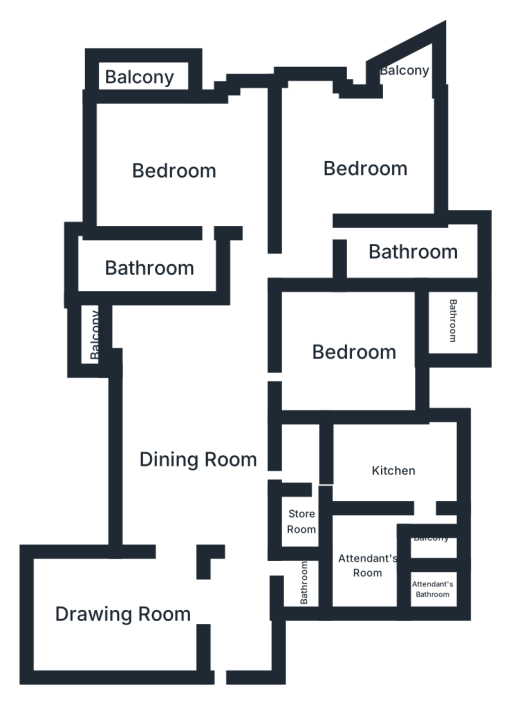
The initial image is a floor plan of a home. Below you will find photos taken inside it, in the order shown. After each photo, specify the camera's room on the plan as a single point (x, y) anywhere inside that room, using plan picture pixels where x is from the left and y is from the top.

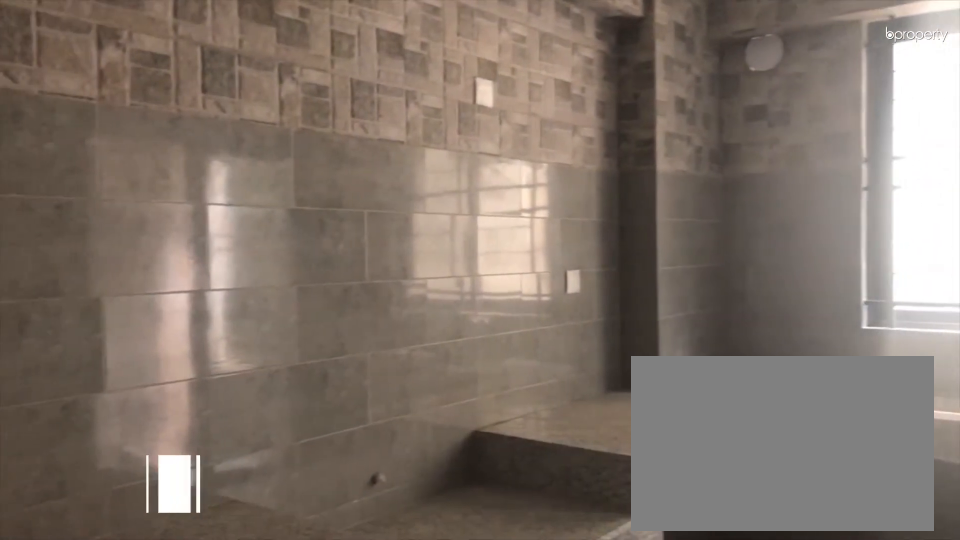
(398, 473)
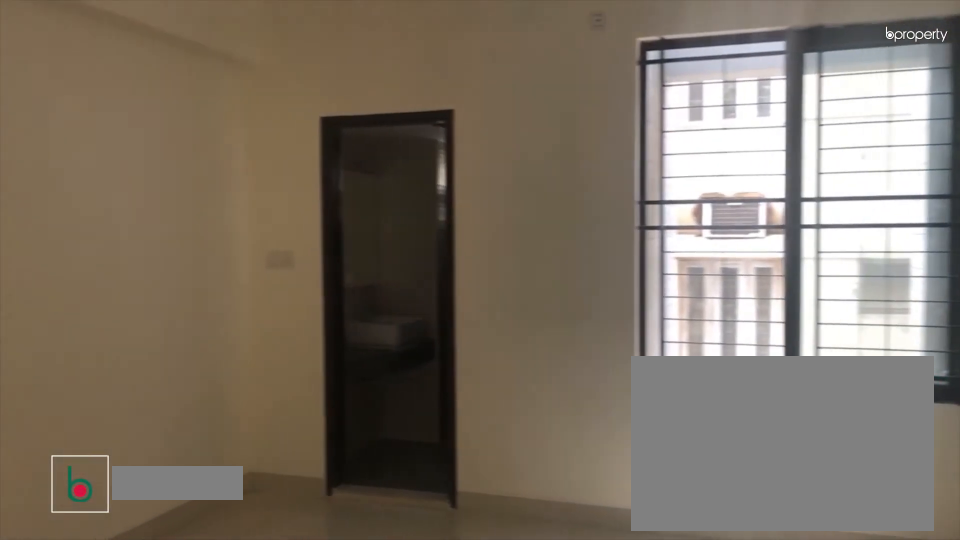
(352, 348)
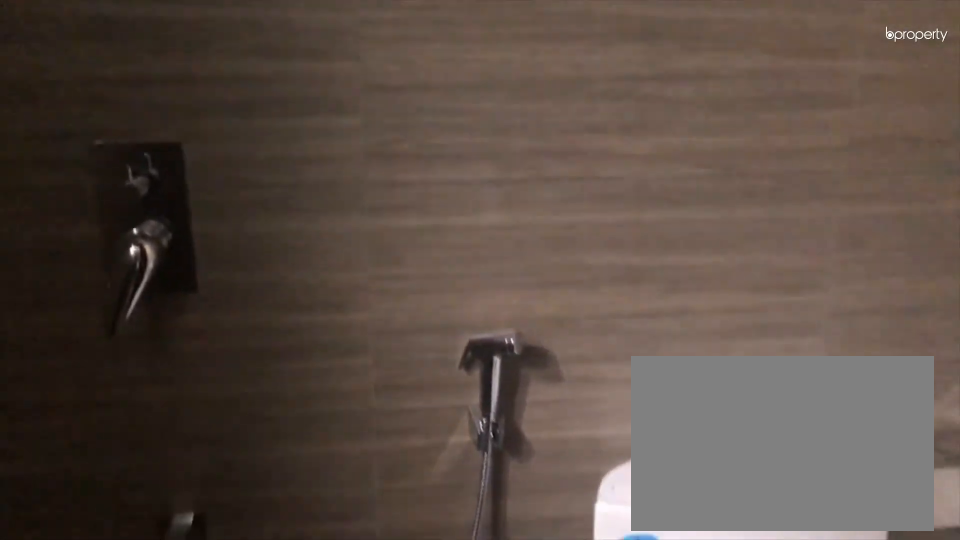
(452, 321)
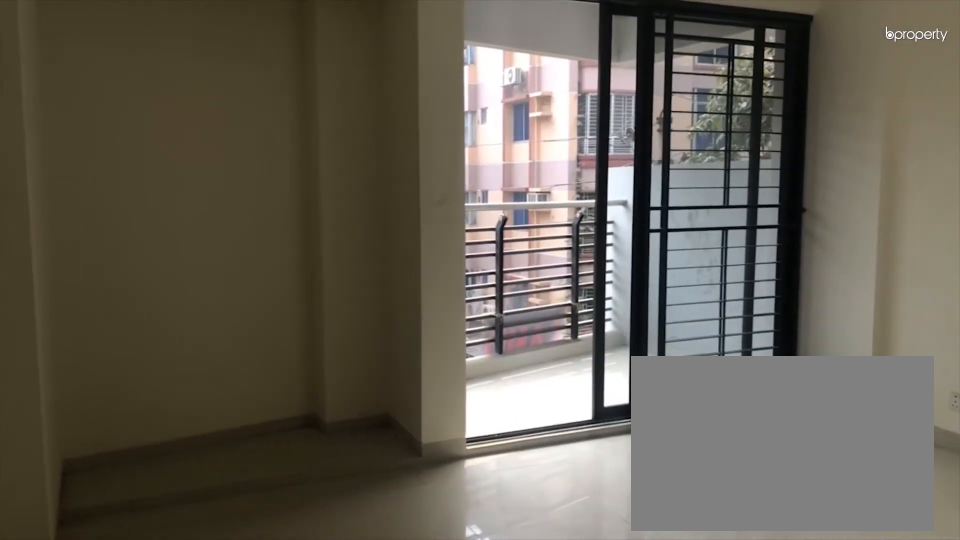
(365, 173)
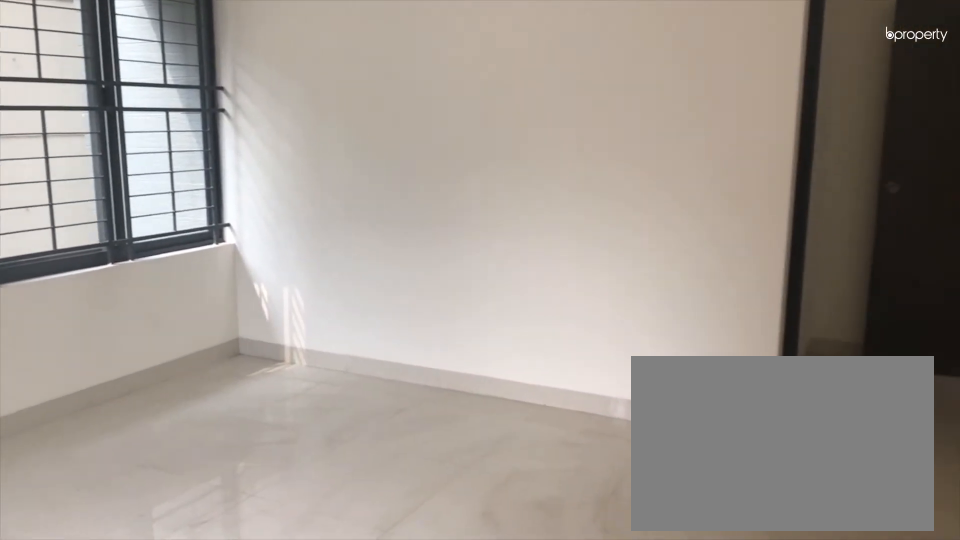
(365, 173)
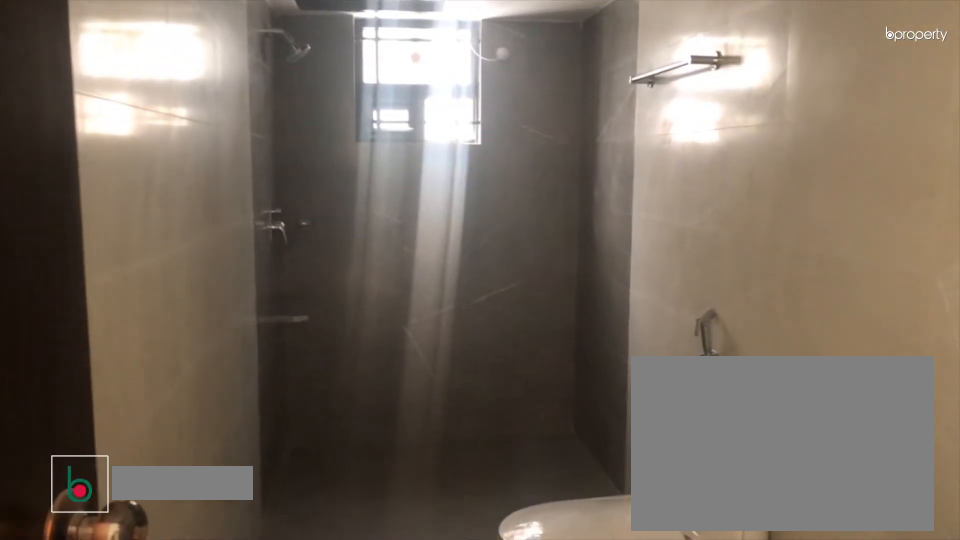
(409, 259)
